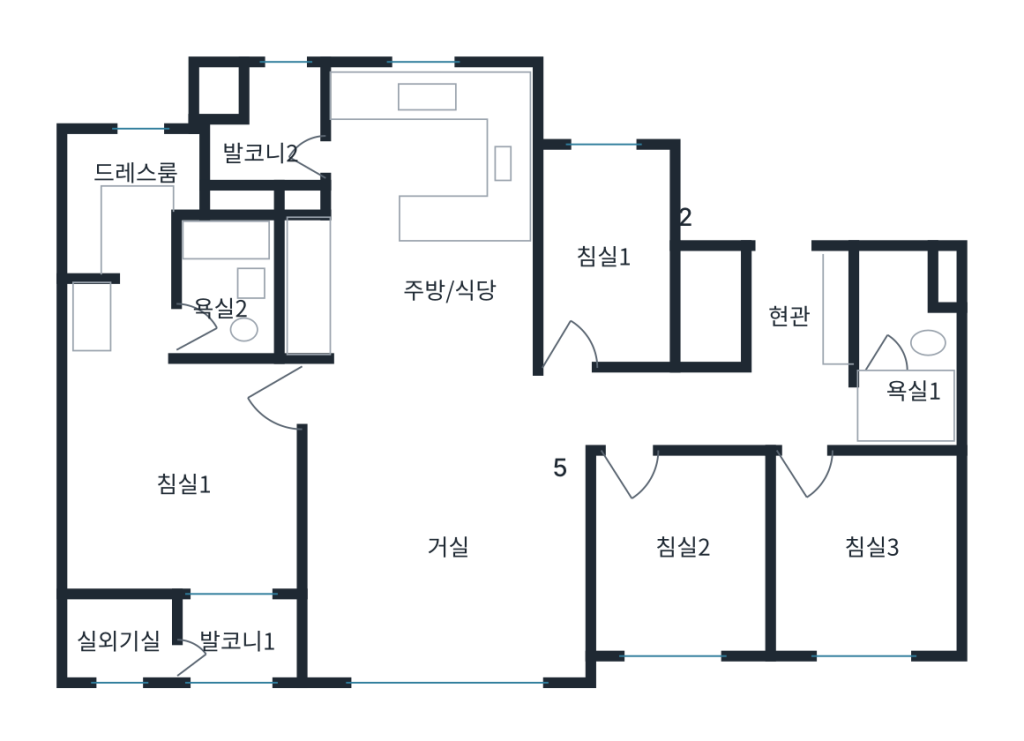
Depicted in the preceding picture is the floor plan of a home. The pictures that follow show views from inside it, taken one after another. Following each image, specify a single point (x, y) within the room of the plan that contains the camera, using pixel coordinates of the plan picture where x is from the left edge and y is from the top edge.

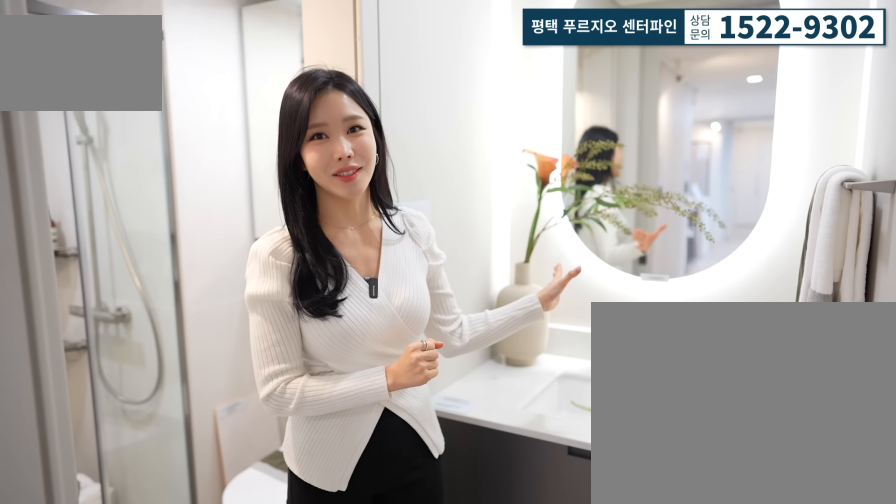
(890, 381)
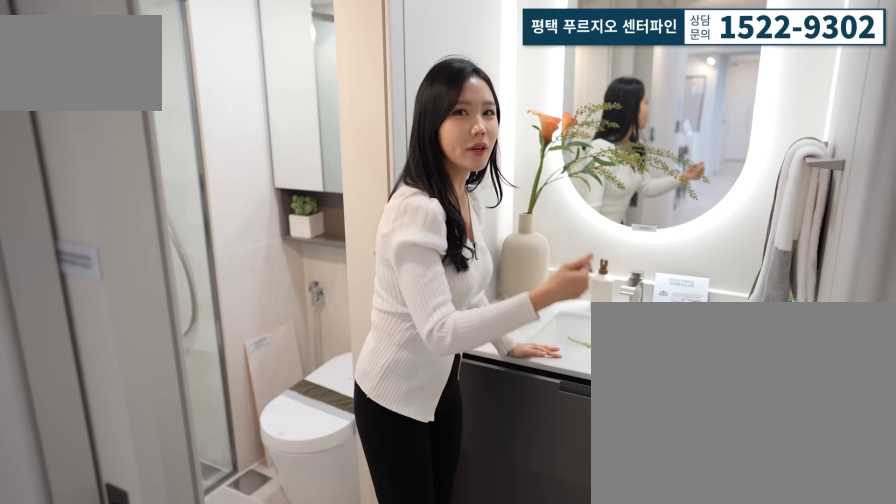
(890, 381)
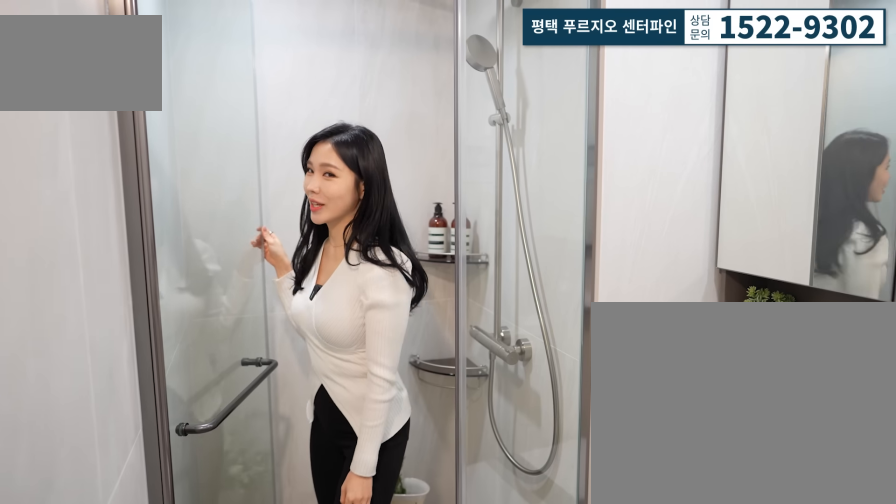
(926, 406)
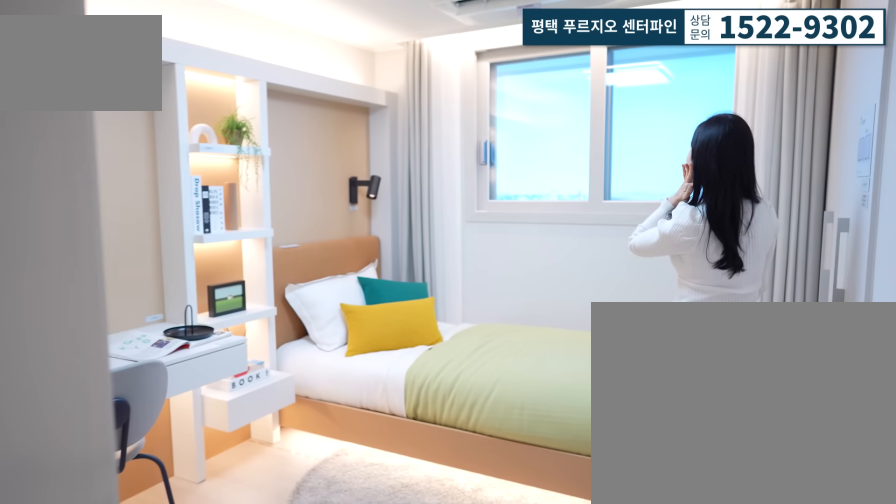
(869, 558)
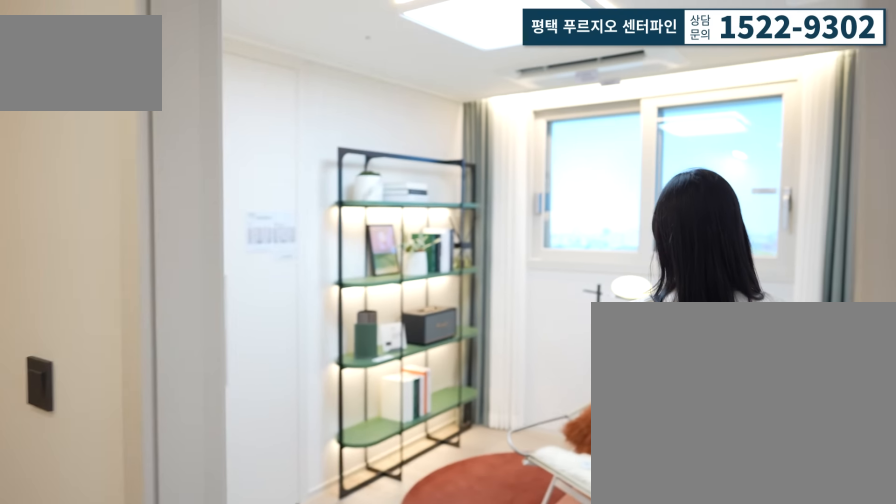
(686, 577)
